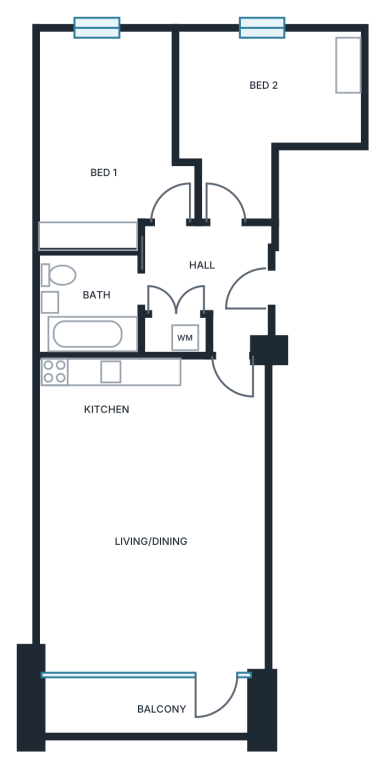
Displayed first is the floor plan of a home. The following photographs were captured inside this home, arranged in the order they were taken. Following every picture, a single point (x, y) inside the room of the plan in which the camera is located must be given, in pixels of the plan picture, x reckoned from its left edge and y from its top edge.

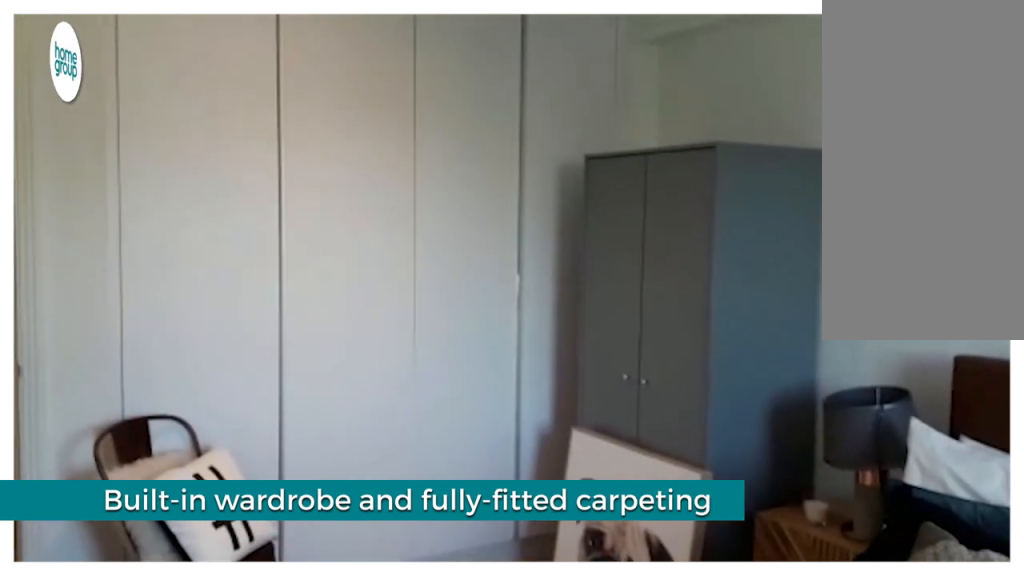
(111, 135)
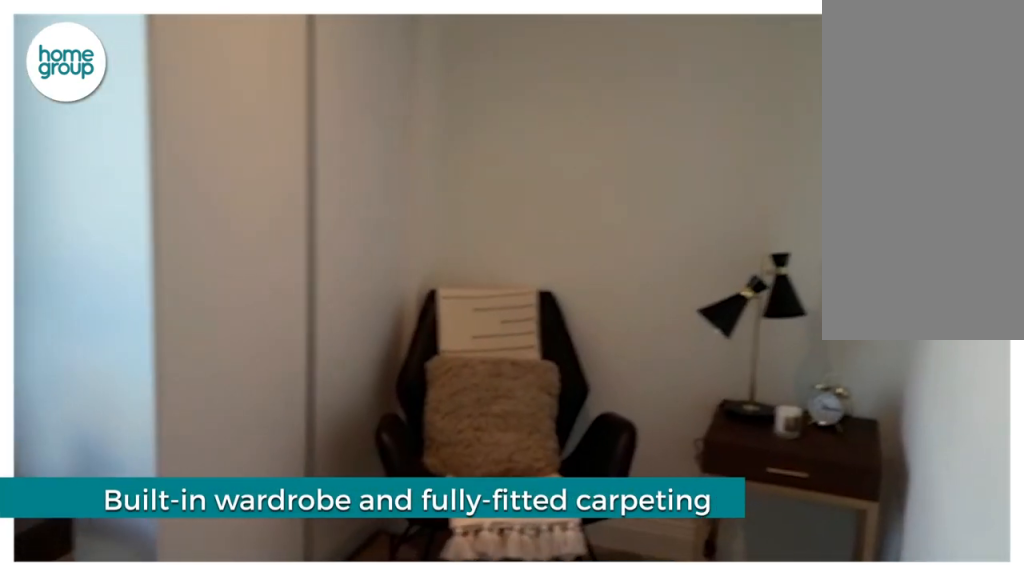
(255, 115)
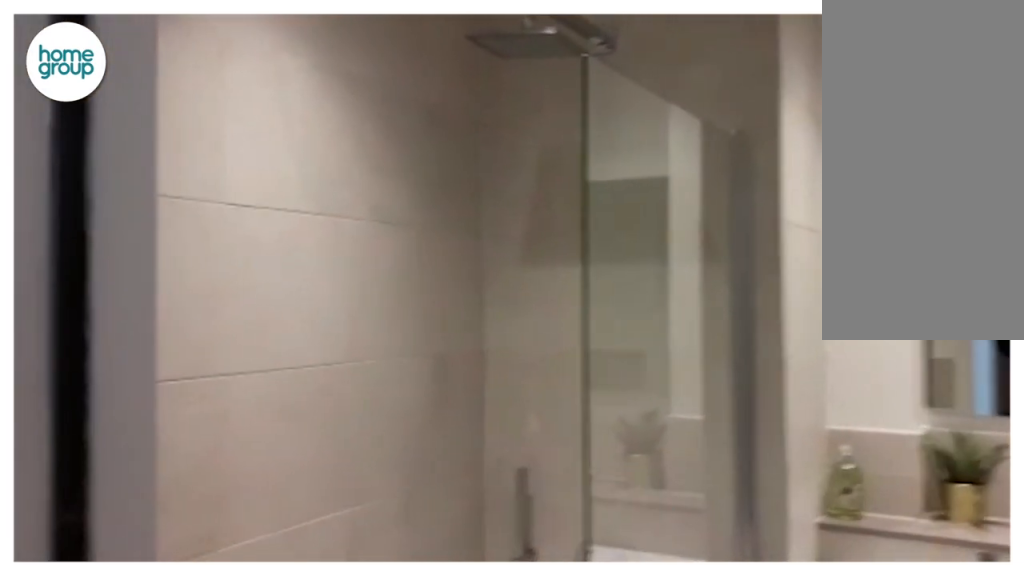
(89, 303)
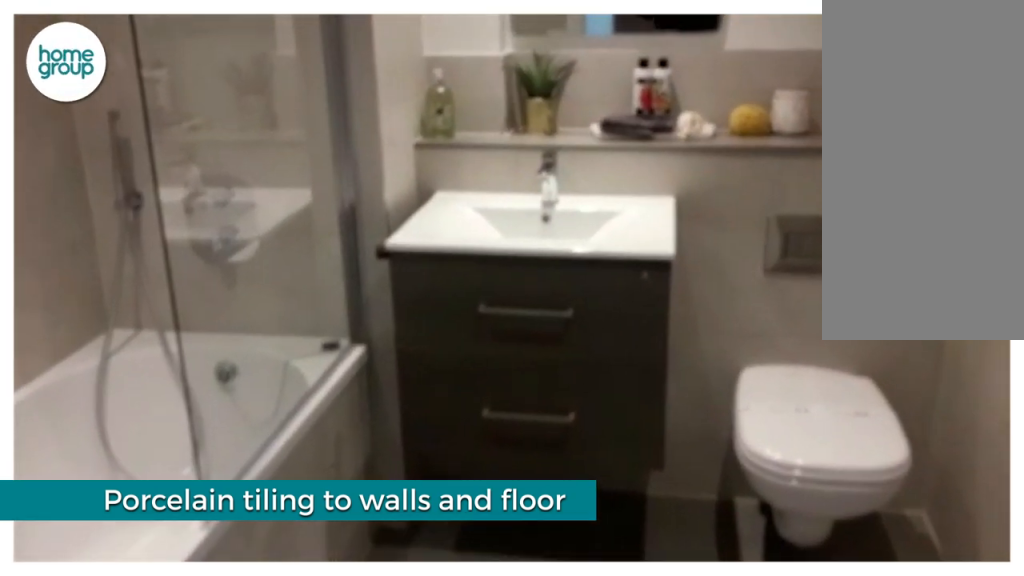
(89, 303)
